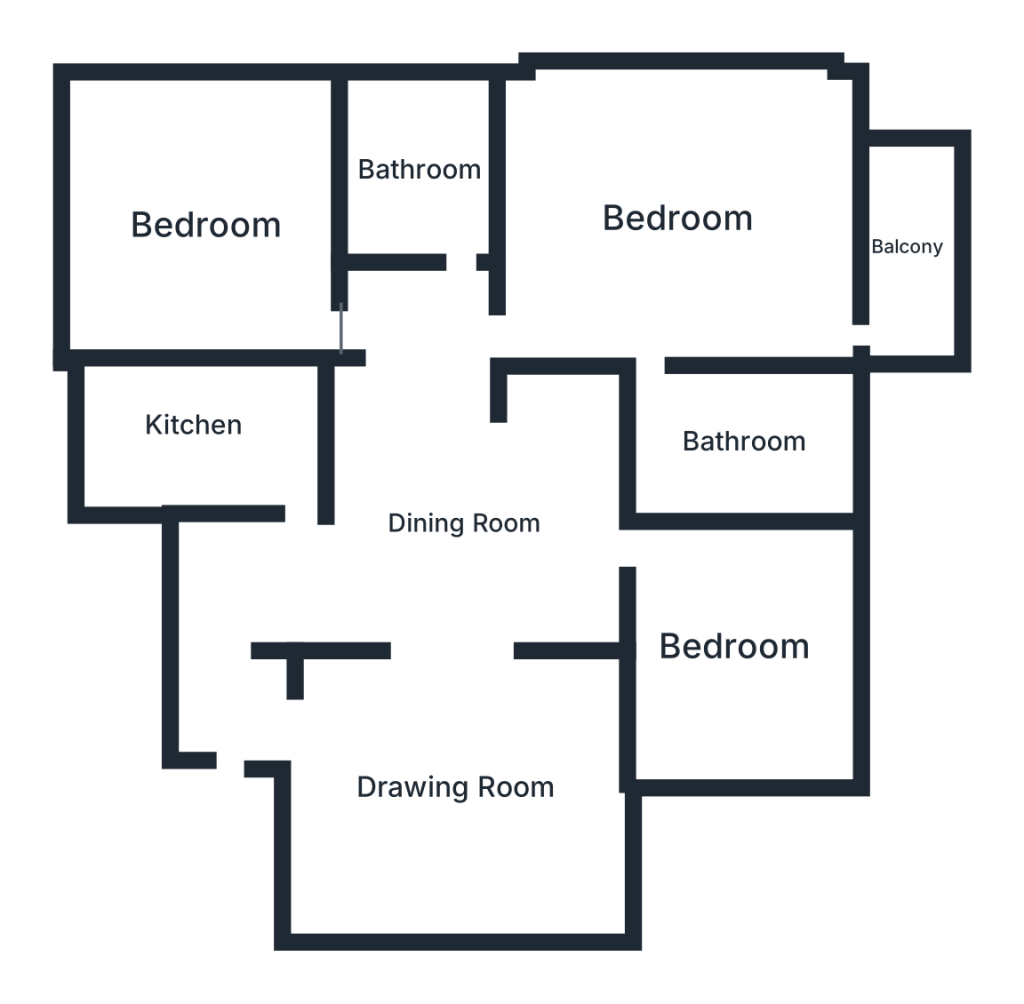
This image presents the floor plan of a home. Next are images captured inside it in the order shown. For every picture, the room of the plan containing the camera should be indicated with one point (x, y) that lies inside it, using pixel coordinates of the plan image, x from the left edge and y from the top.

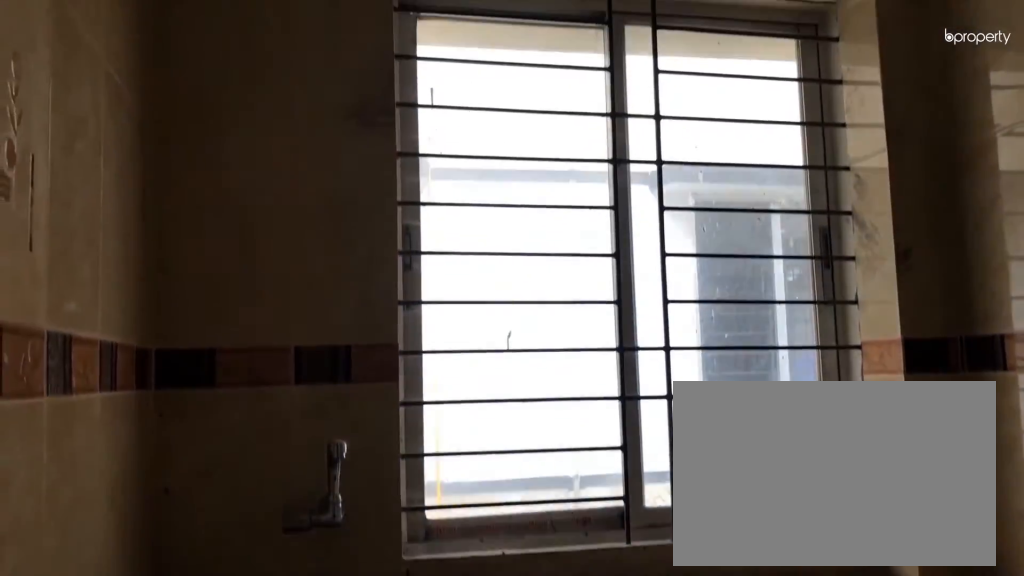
(194, 427)
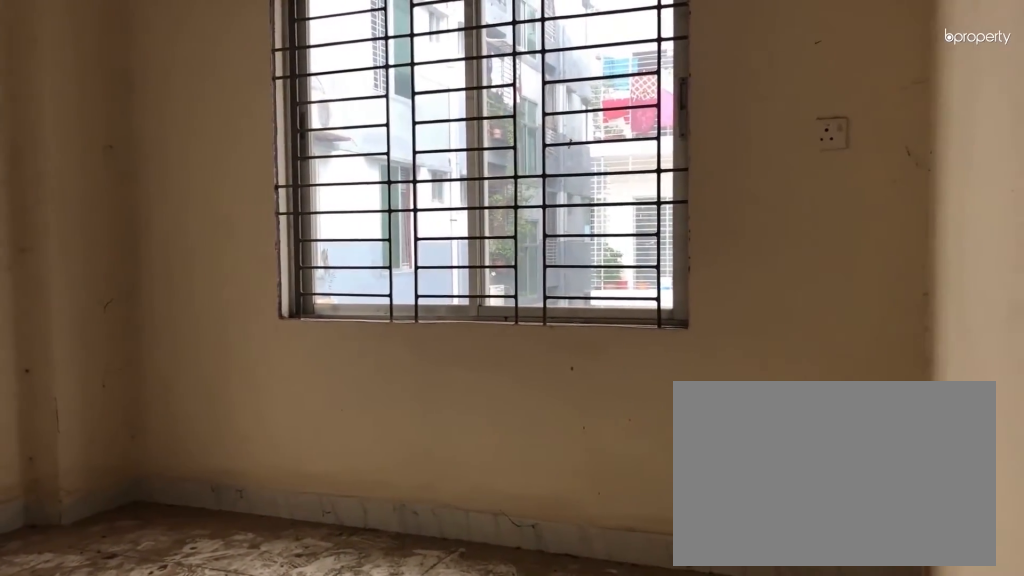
(201, 228)
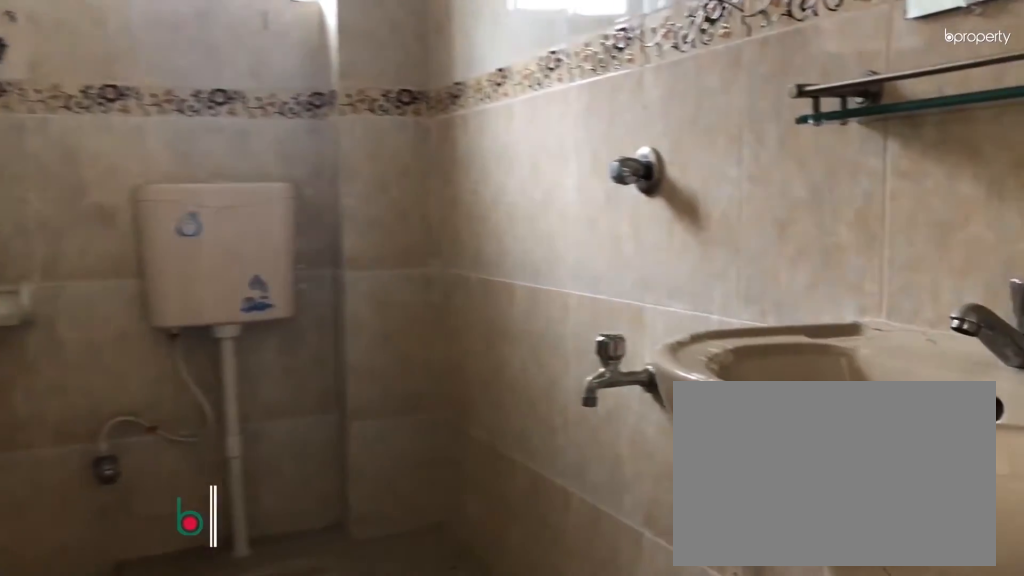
(424, 166)
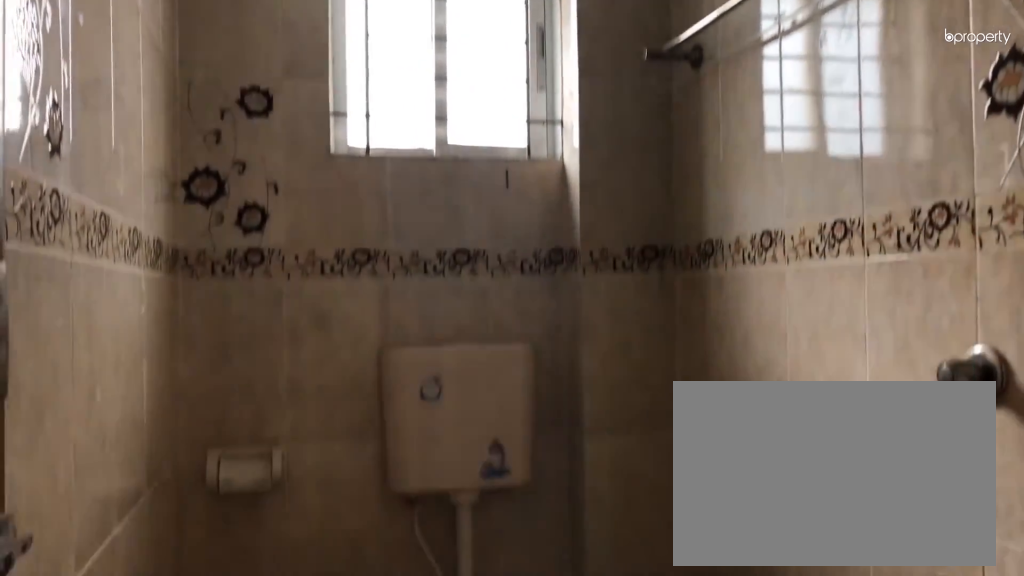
(424, 166)
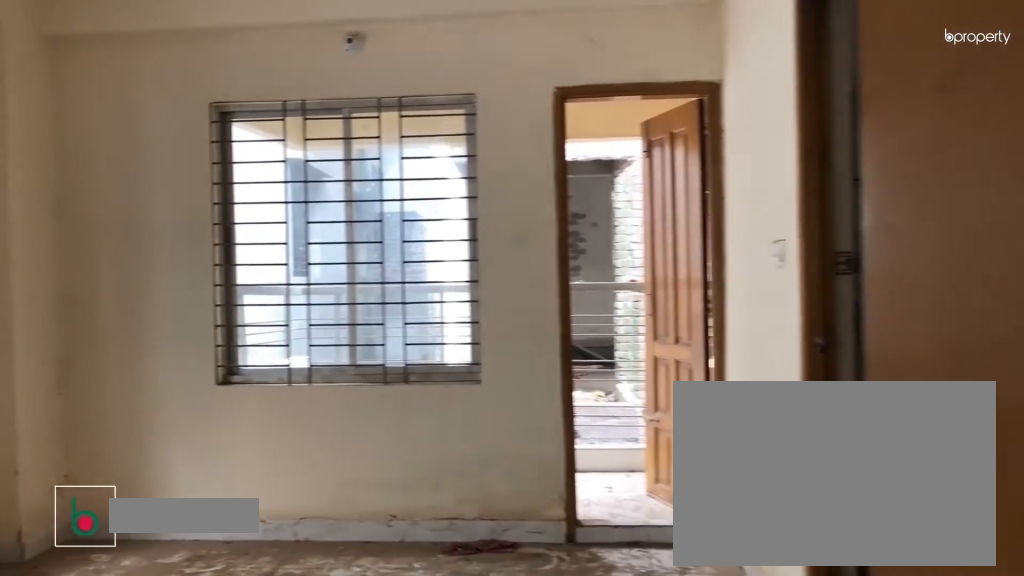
(681, 221)
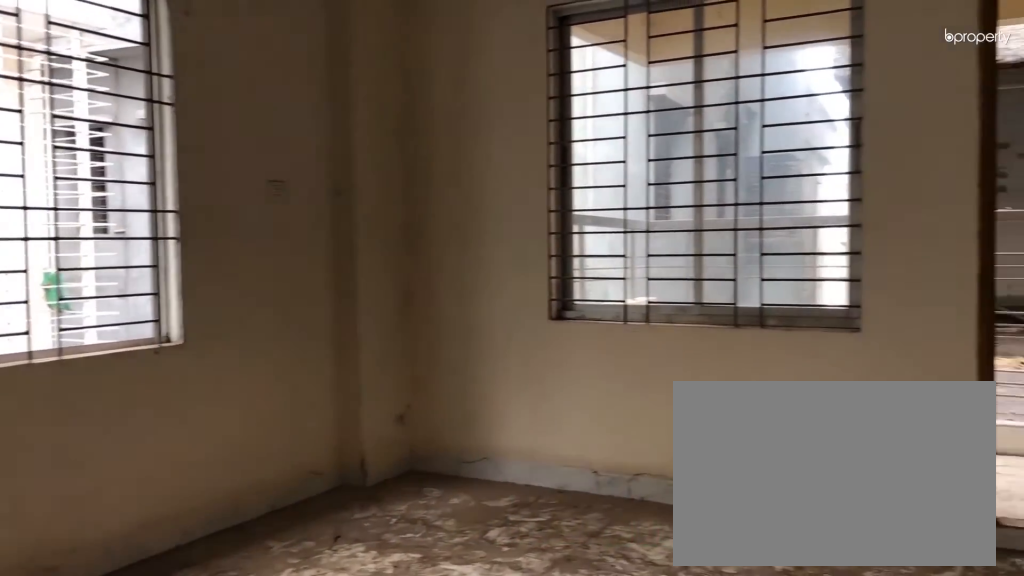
(681, 221)
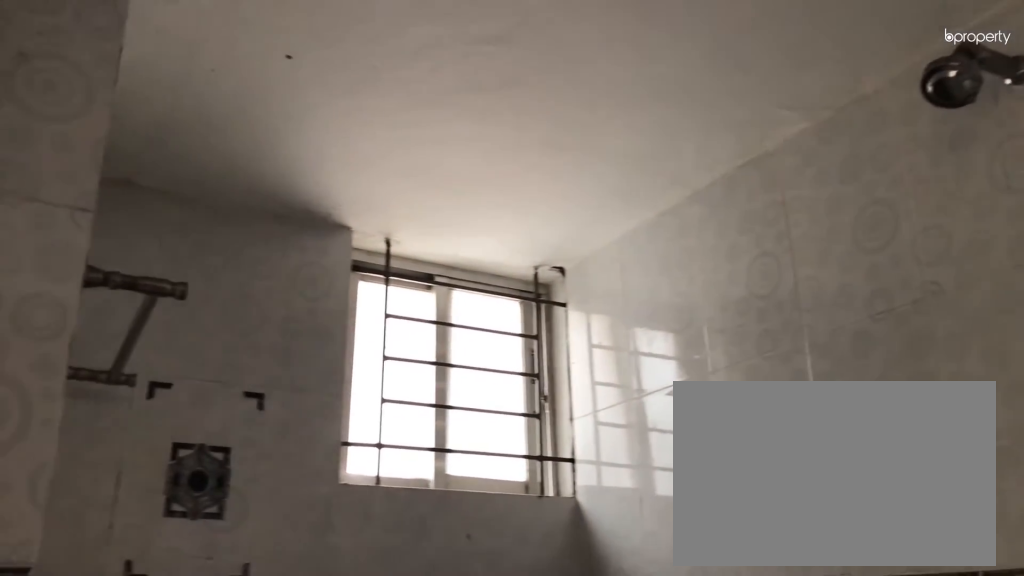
(736, 440)
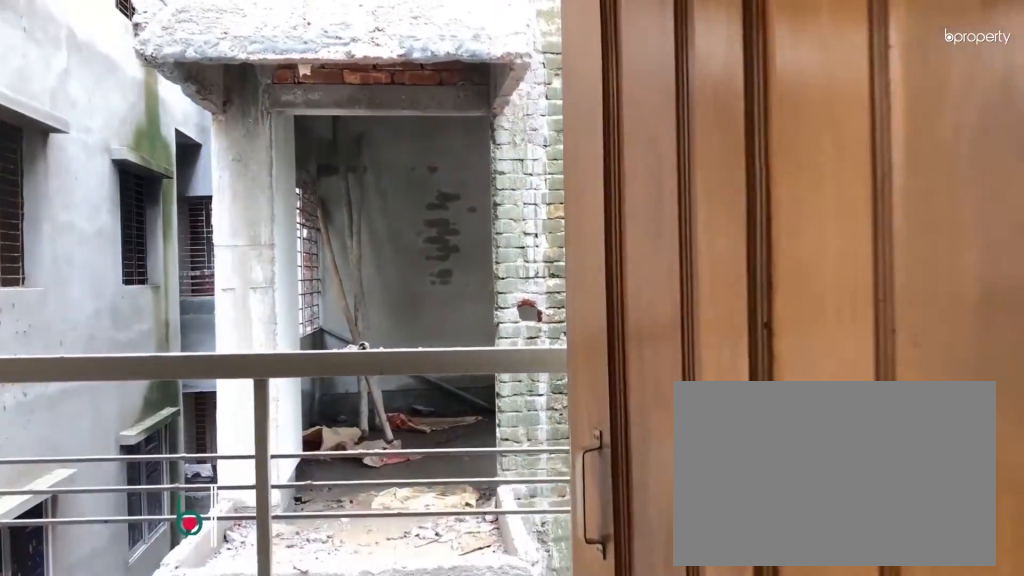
(908, 245)
